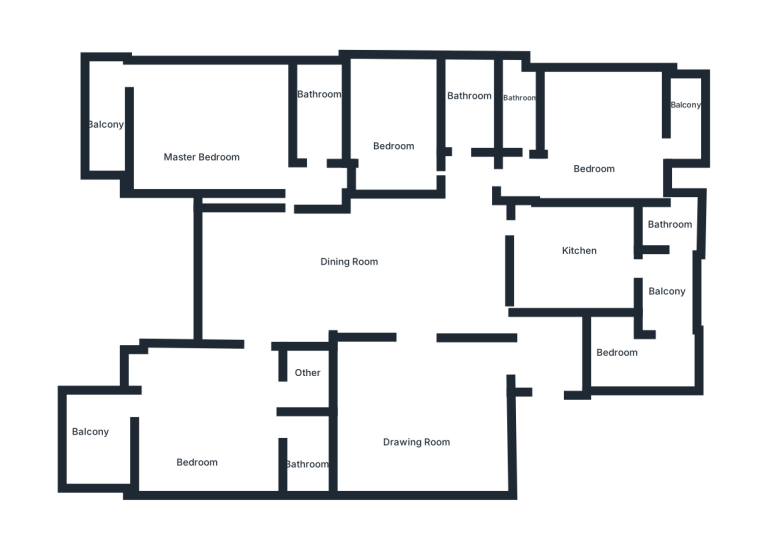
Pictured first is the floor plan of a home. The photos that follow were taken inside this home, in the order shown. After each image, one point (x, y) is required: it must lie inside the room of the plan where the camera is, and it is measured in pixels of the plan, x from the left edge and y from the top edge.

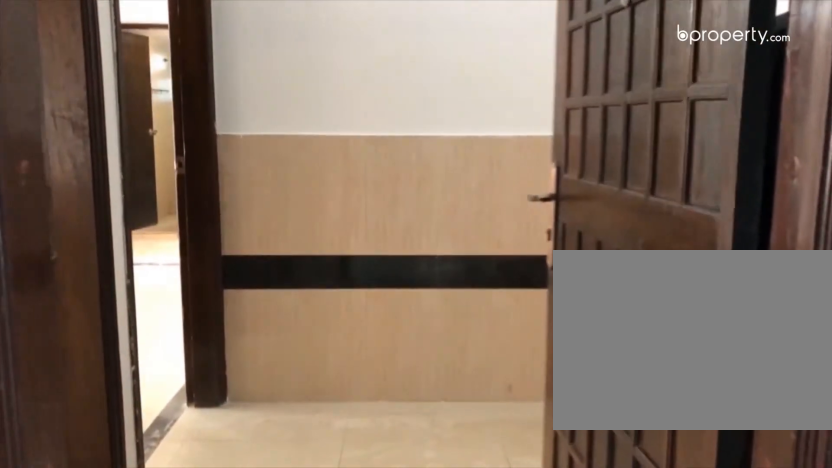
(544, 355)
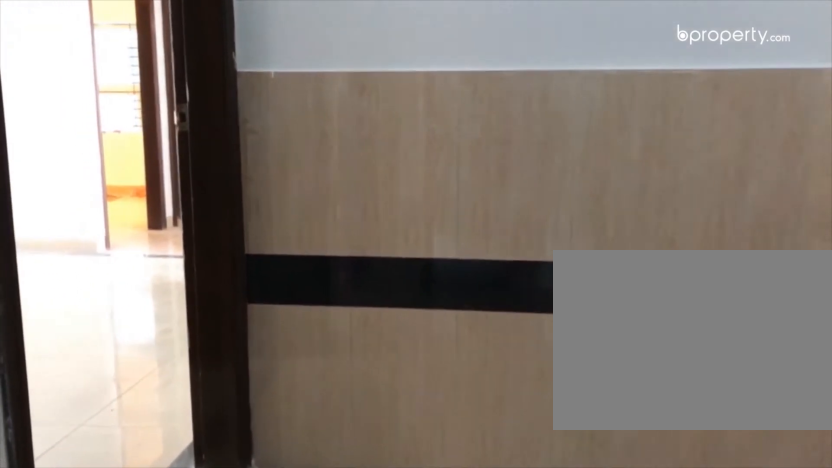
(544, 355)
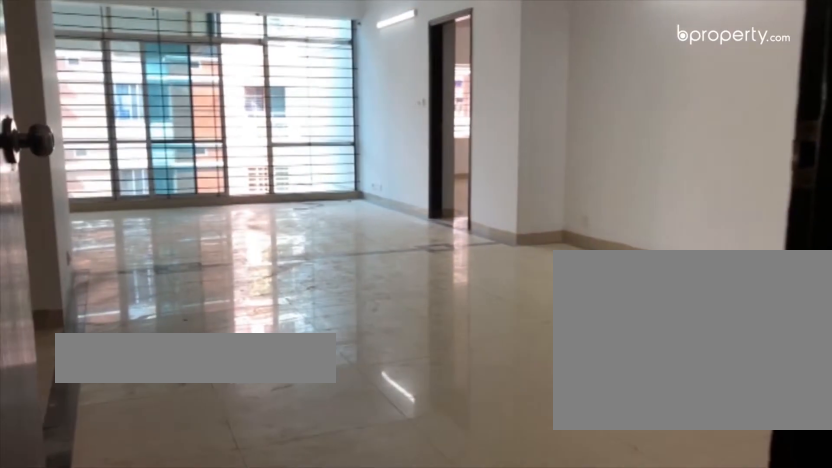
(359, 259)
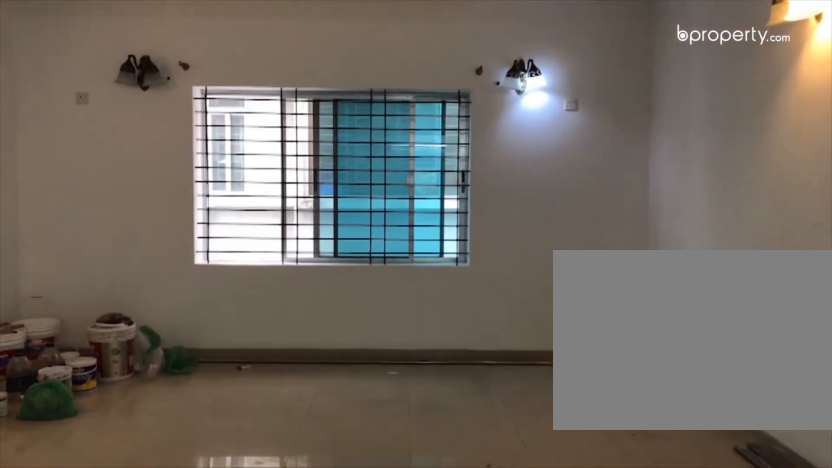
(413, 411)
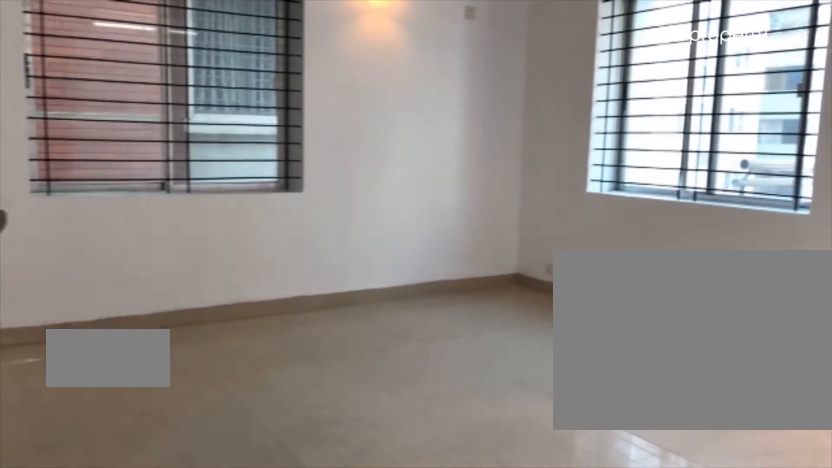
(208, 431)
